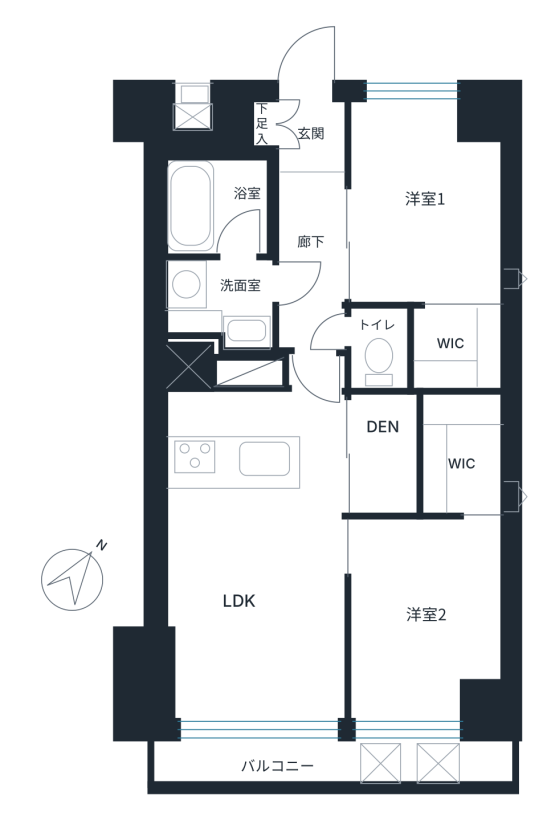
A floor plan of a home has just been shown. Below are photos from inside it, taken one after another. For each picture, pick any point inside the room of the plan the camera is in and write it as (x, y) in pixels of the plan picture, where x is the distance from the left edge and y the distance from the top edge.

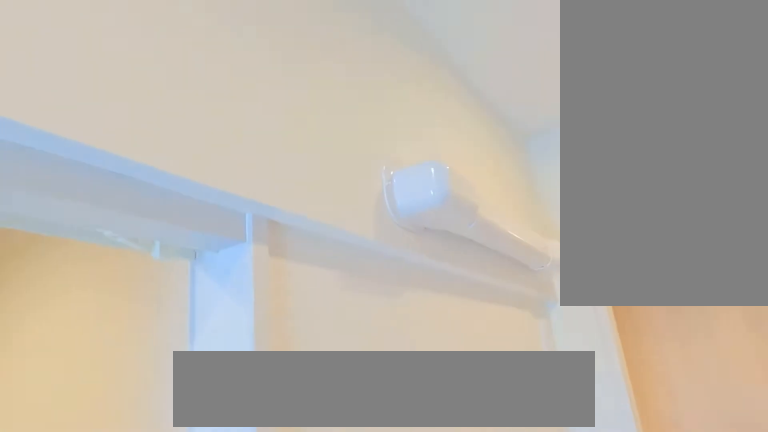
(430, 209)
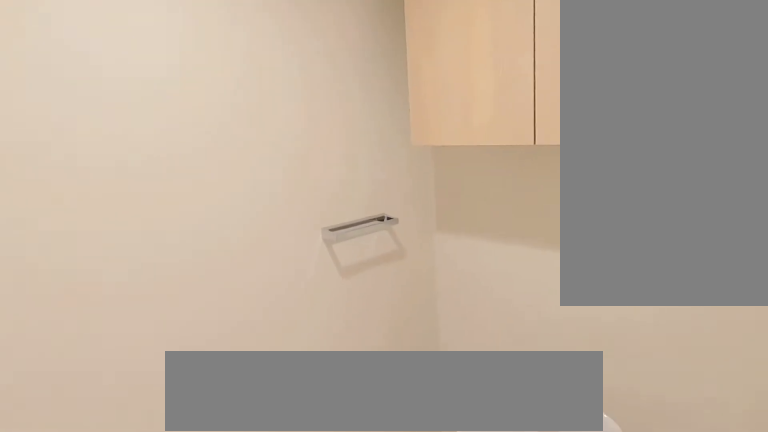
(384, 350)
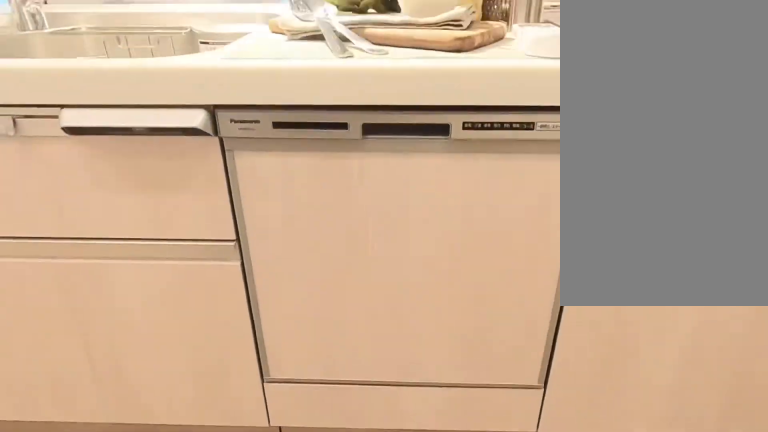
(236, 422)
